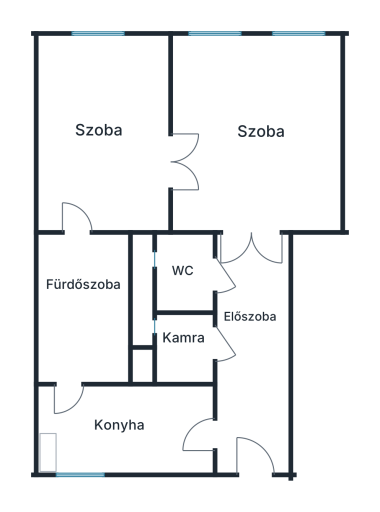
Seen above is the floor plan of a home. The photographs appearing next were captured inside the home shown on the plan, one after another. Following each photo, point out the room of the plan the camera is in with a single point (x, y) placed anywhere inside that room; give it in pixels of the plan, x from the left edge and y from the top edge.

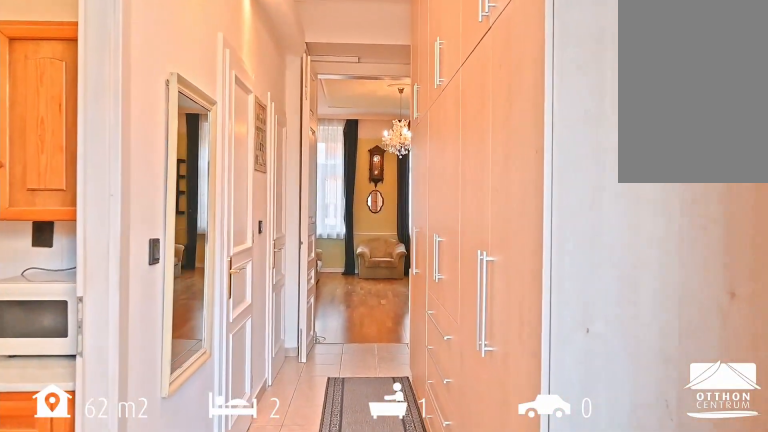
(251, 354)
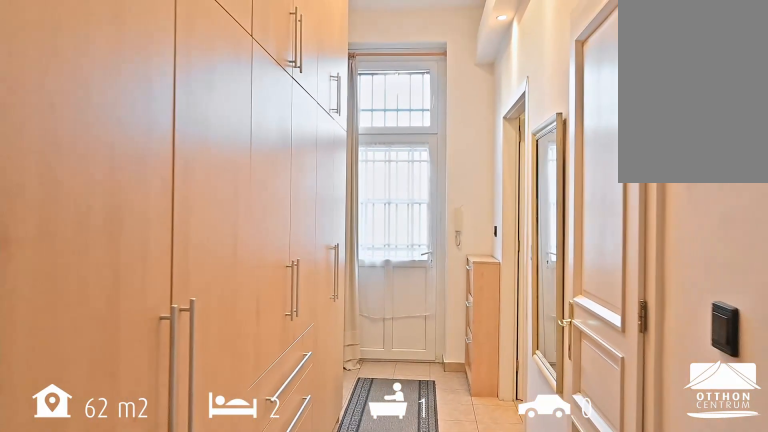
(251, 354)
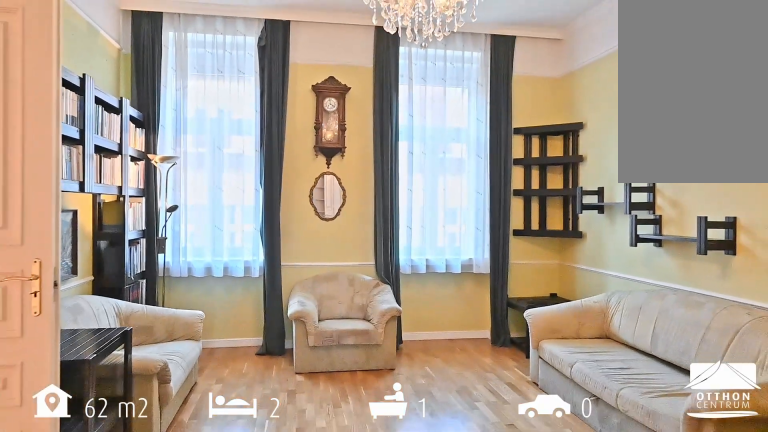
(254, 135)
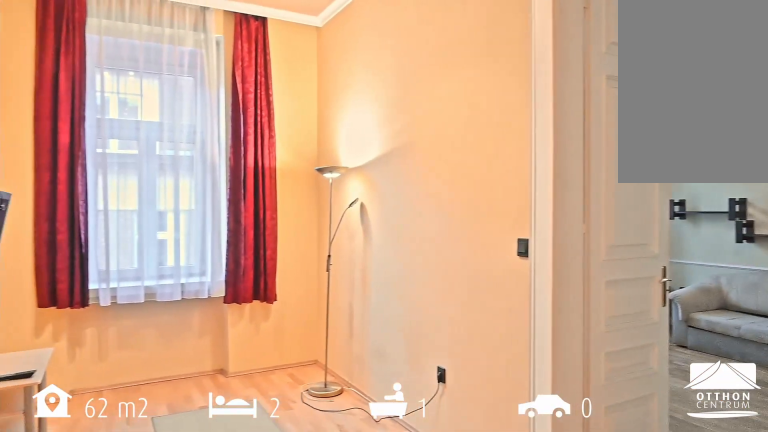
(104, 135)
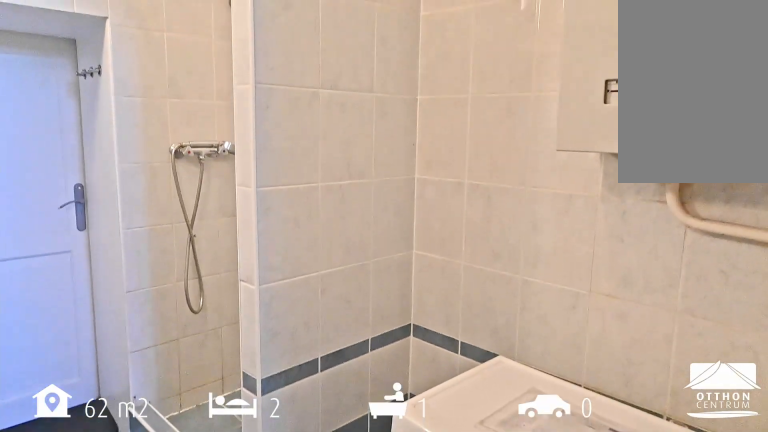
(84, 311)
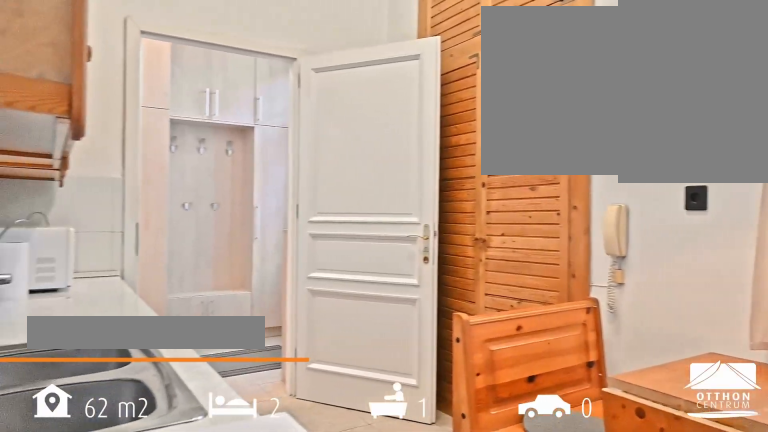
(127, 430)
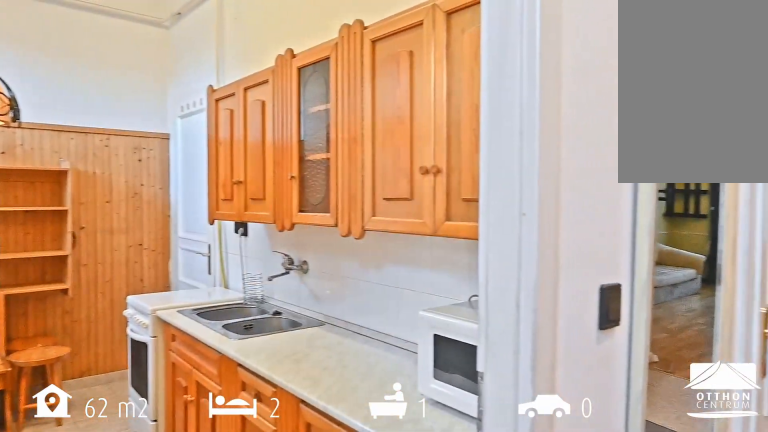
(251, 354)
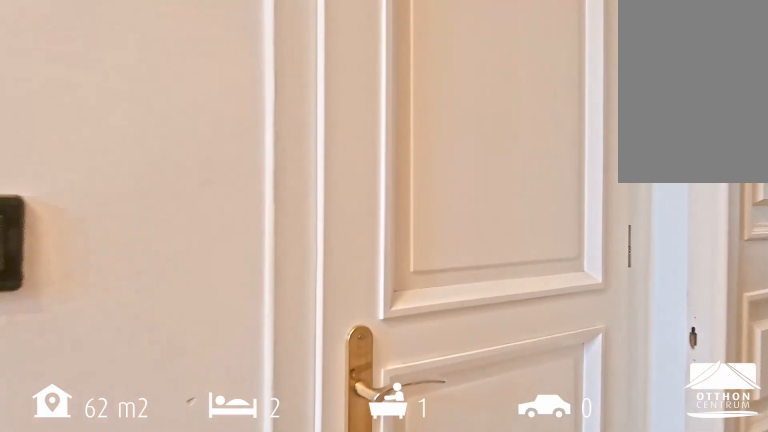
(251, 355)
